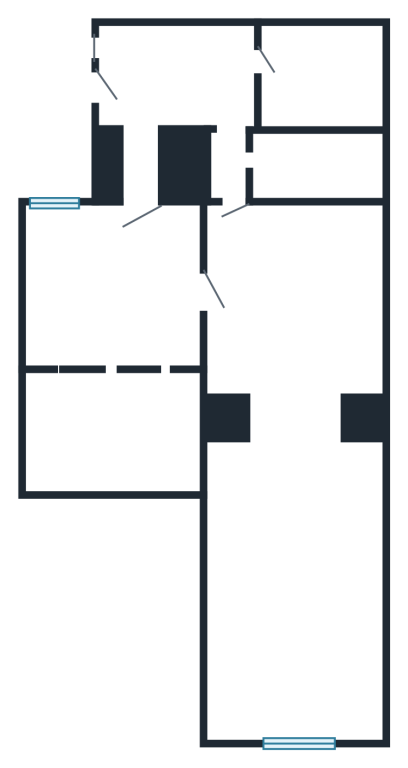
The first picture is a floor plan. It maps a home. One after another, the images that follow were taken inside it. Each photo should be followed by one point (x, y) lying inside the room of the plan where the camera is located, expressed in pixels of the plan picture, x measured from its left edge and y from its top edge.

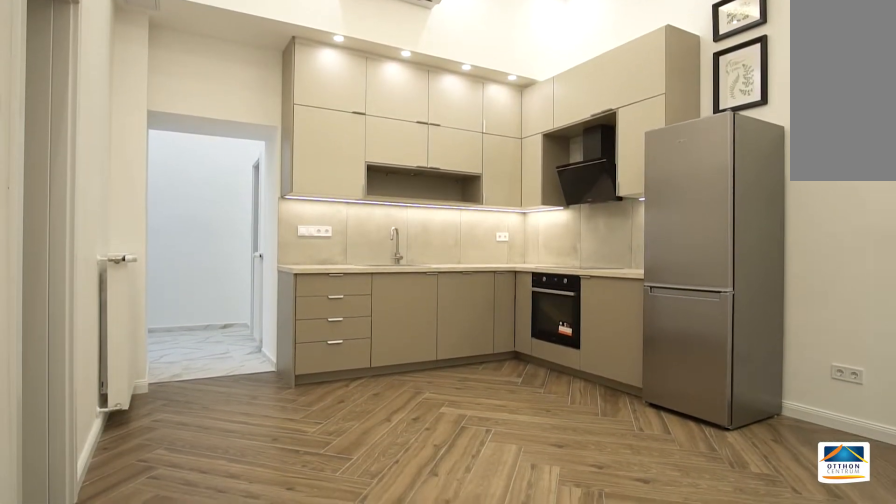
(297, 310)
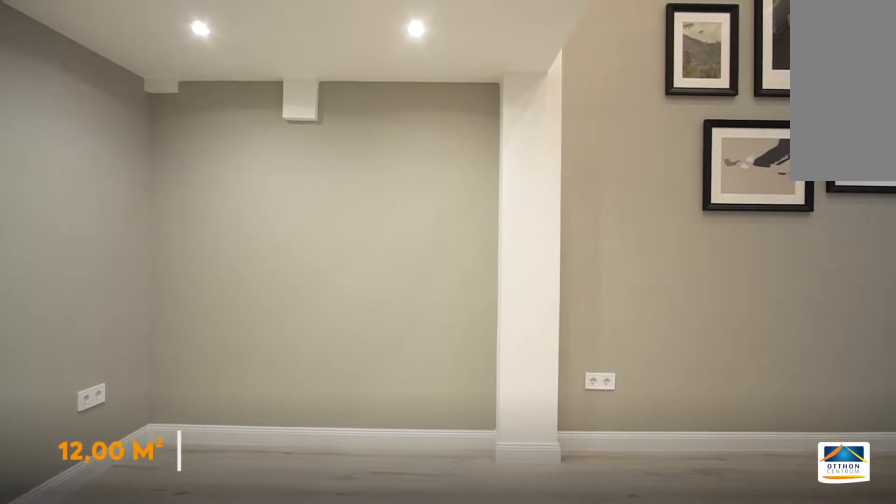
(120, 315)
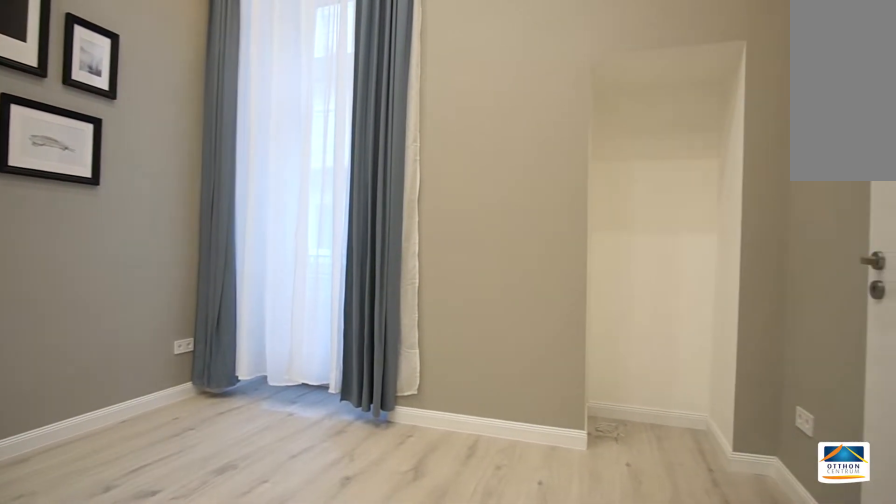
(120, 314)
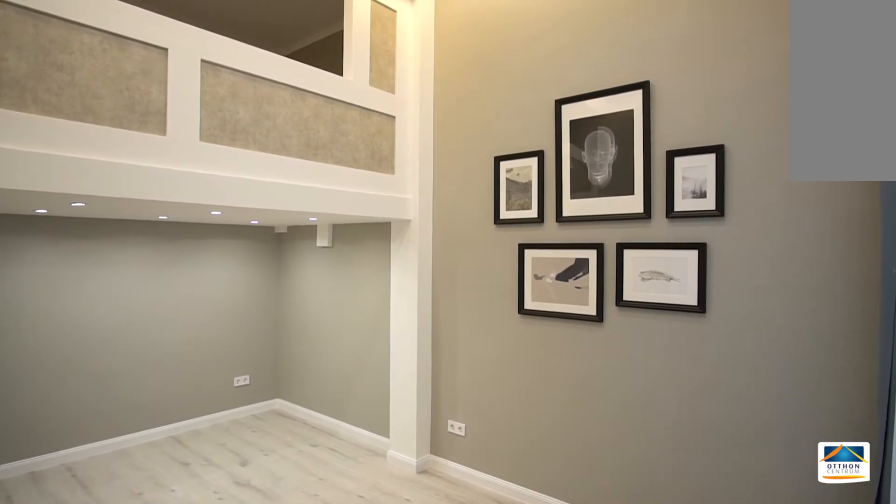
(120, 314)
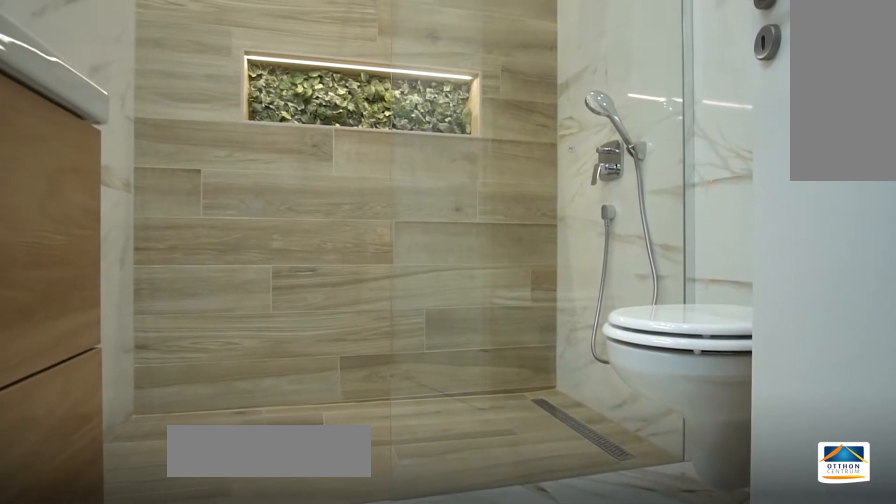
(322, 80)
